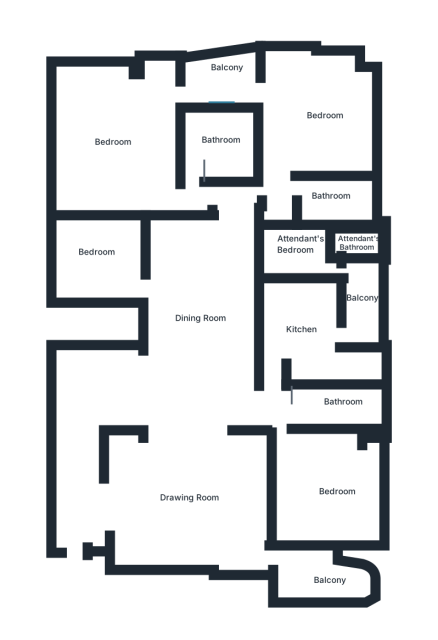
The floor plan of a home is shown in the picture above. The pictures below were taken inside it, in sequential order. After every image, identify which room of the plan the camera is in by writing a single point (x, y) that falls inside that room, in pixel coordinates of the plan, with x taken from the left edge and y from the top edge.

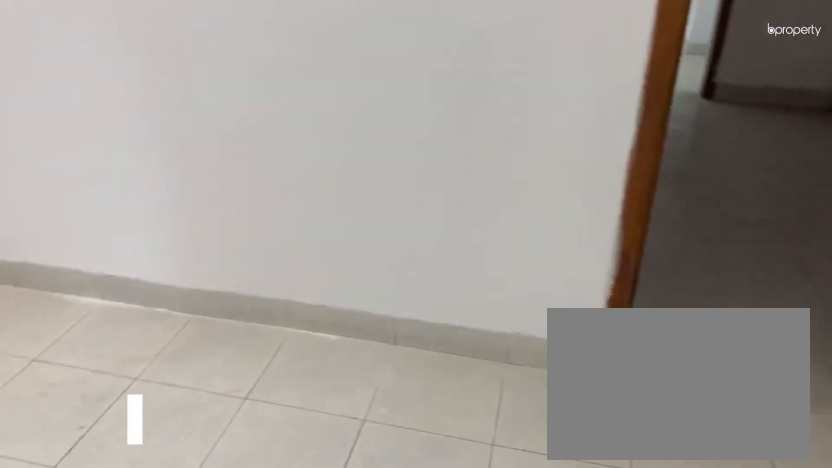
(304, 121)
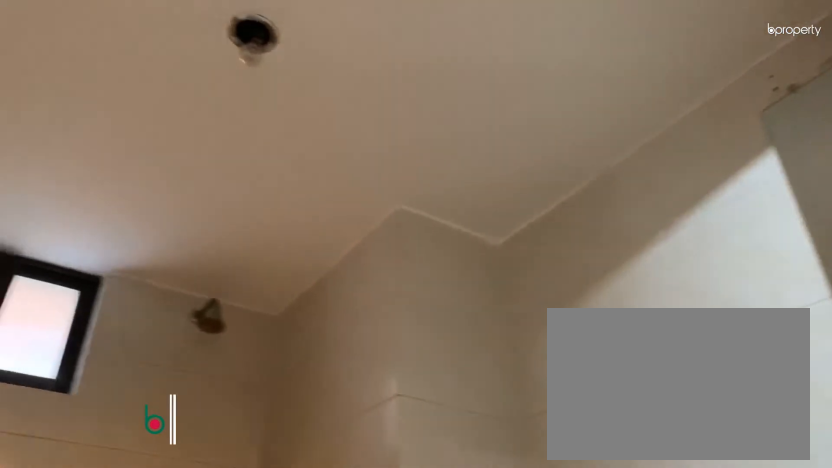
(330, 188)
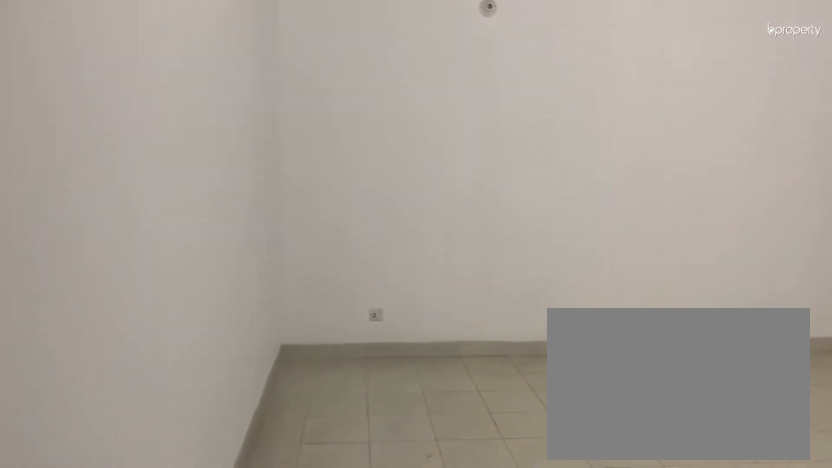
(128, 156)
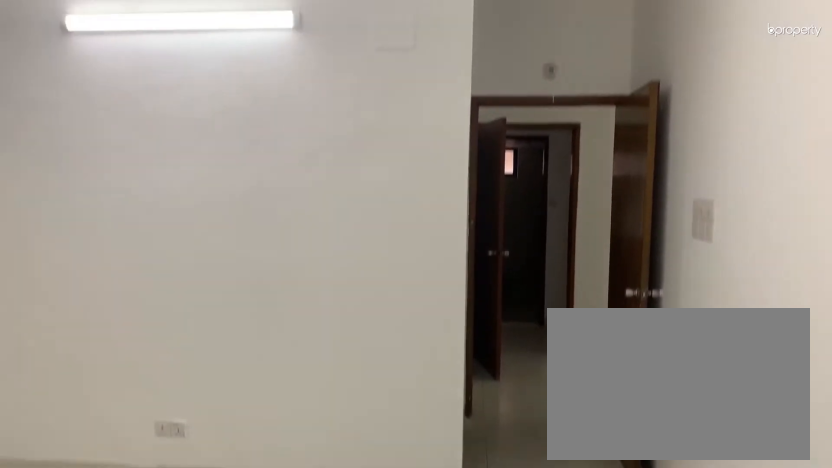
(128, 156)
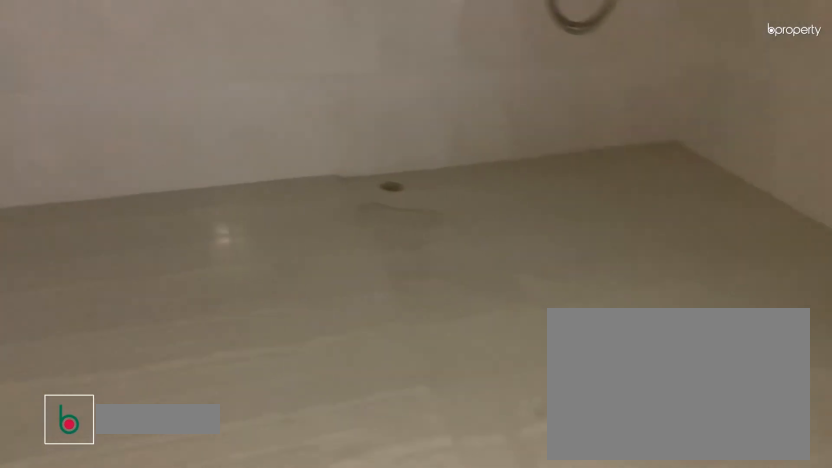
(209, 146)
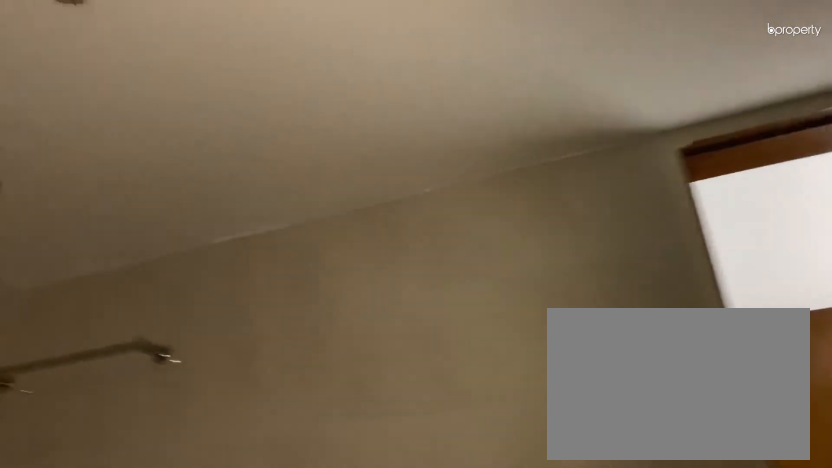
(209, 146)
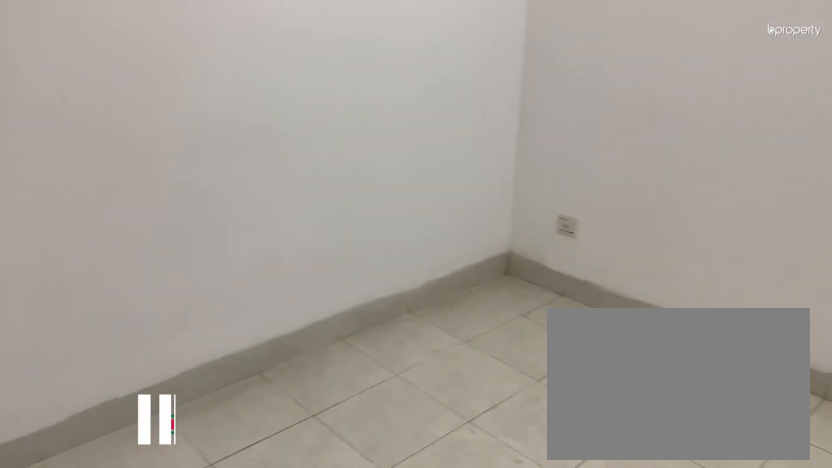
(102, 260)
